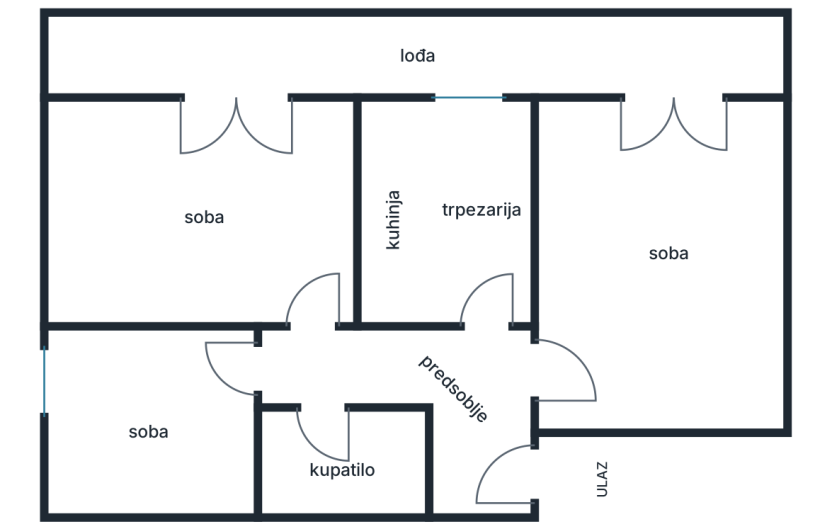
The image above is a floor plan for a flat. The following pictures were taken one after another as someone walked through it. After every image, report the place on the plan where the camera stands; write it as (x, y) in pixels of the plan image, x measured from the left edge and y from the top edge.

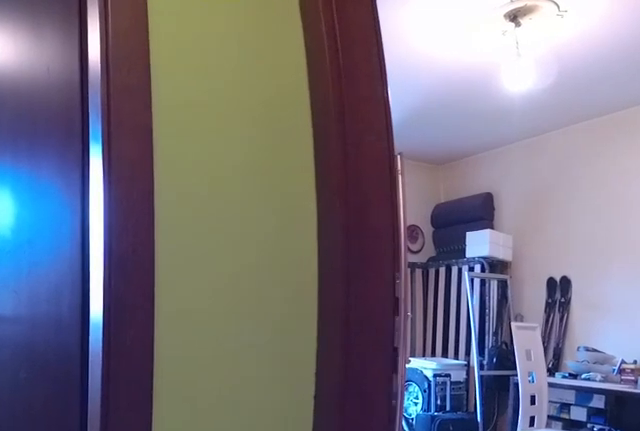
(480, 386)
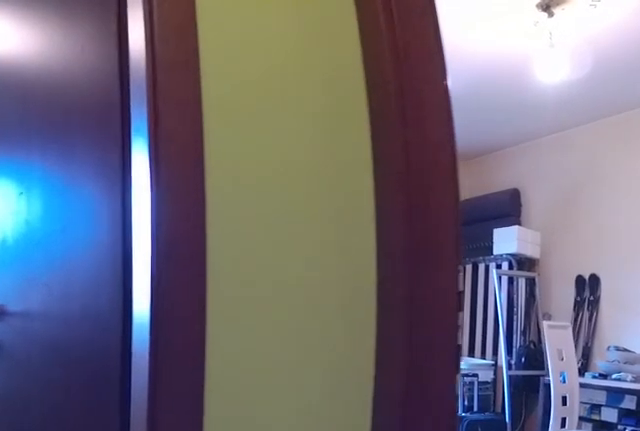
(480, 386)
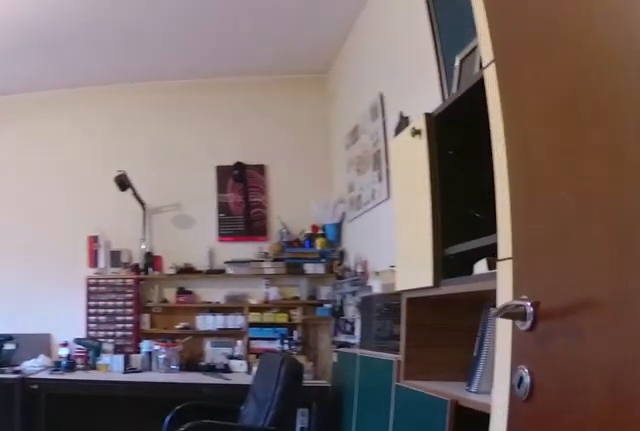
(523, 362)
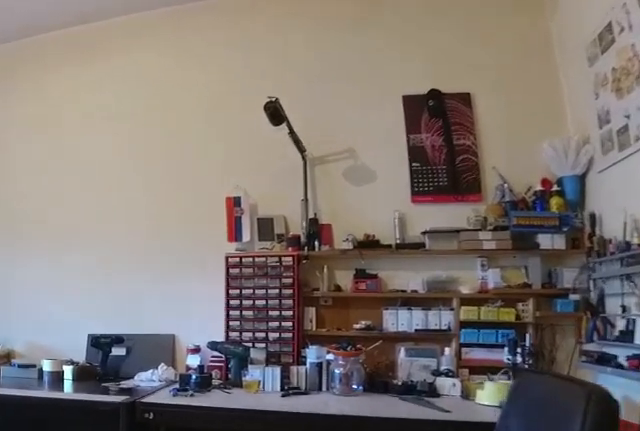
(570, 349)
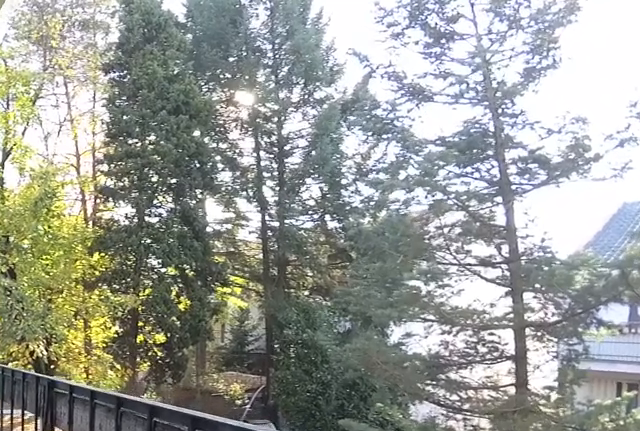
(695, 59)
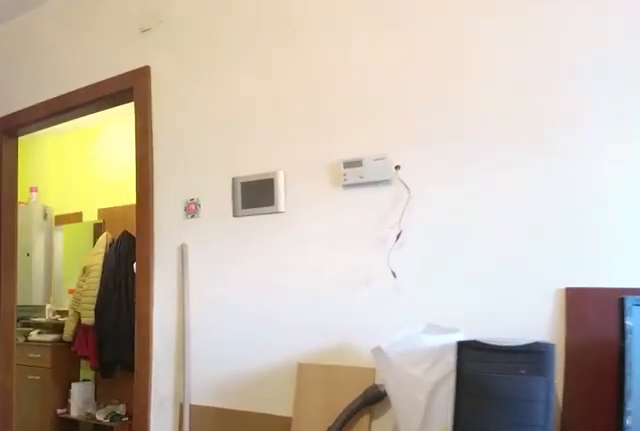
(650, 185)
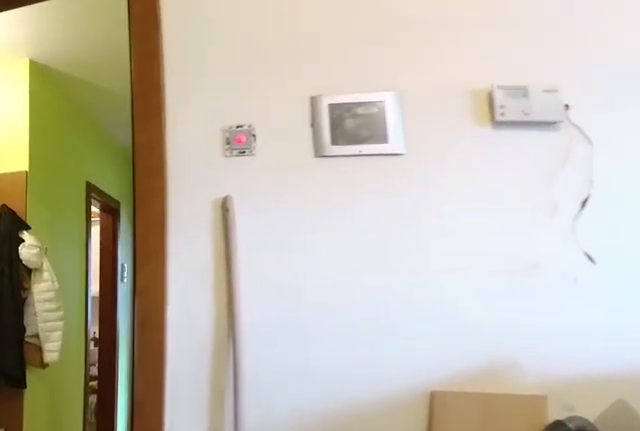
(634, 256)
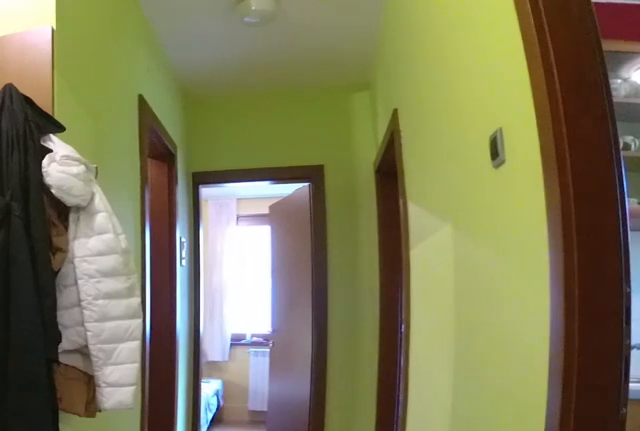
(517, 363)
